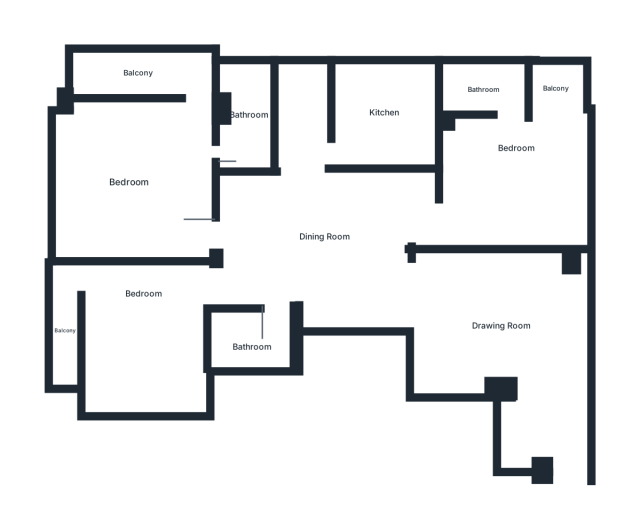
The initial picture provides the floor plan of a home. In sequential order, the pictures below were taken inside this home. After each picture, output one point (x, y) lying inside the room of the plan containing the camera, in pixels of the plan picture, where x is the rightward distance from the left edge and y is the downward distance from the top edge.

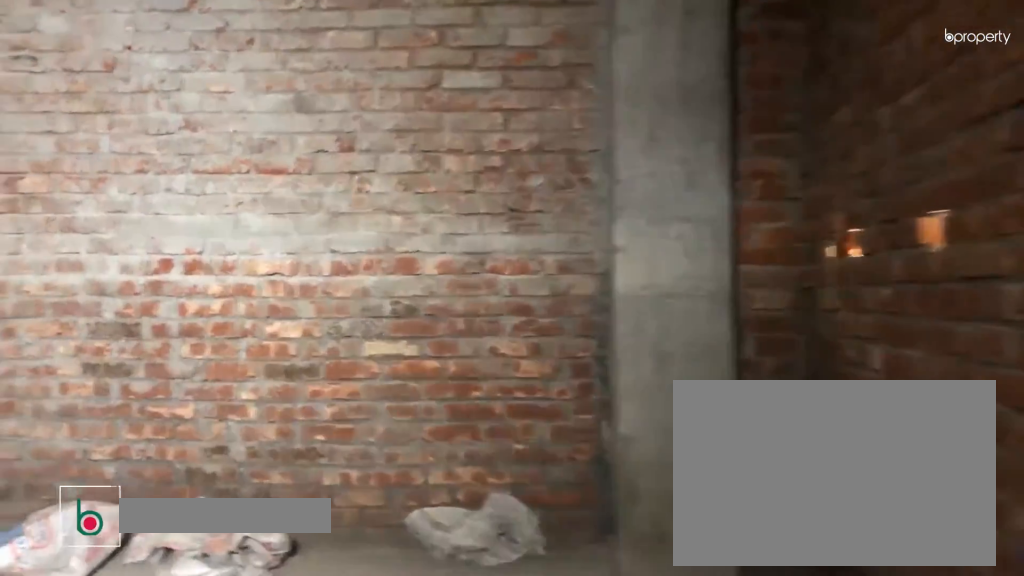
(508, 326)
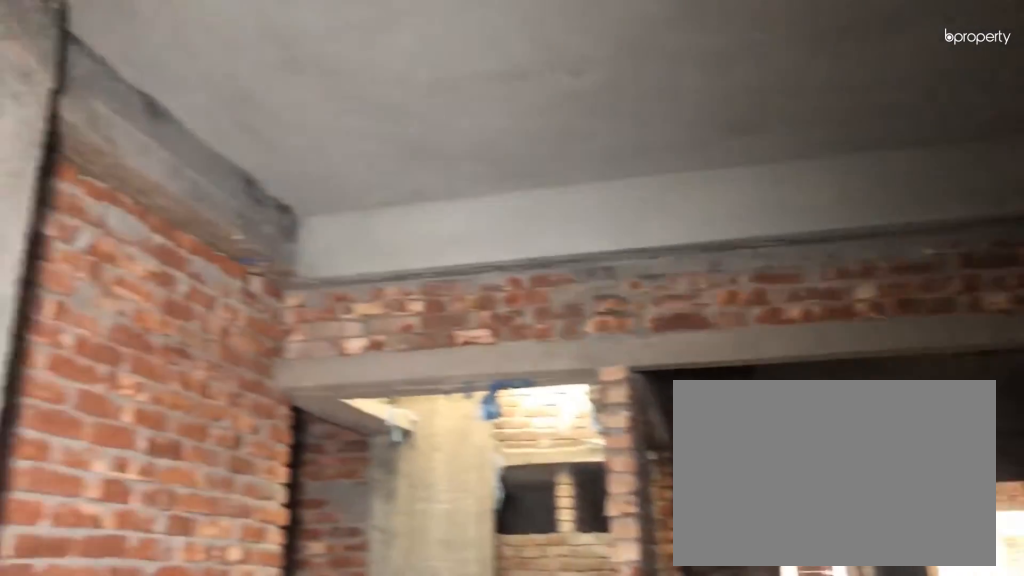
(507, 326)
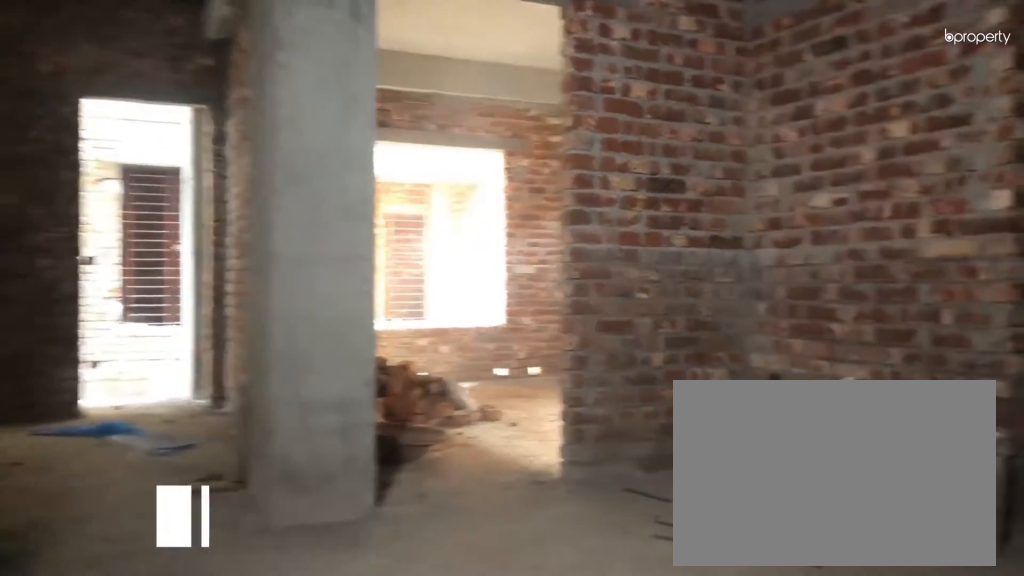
(325, 233)
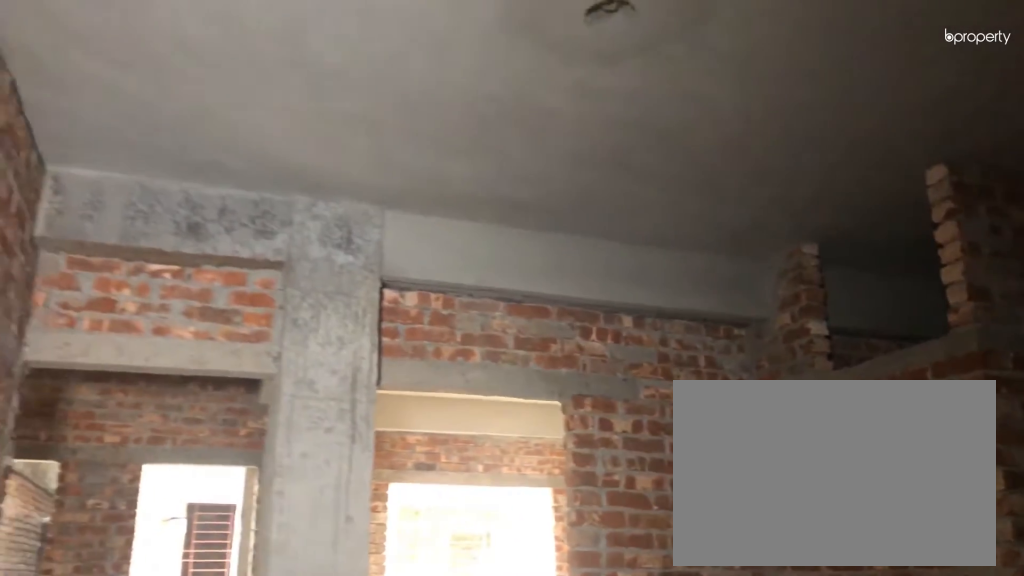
(325, 233)
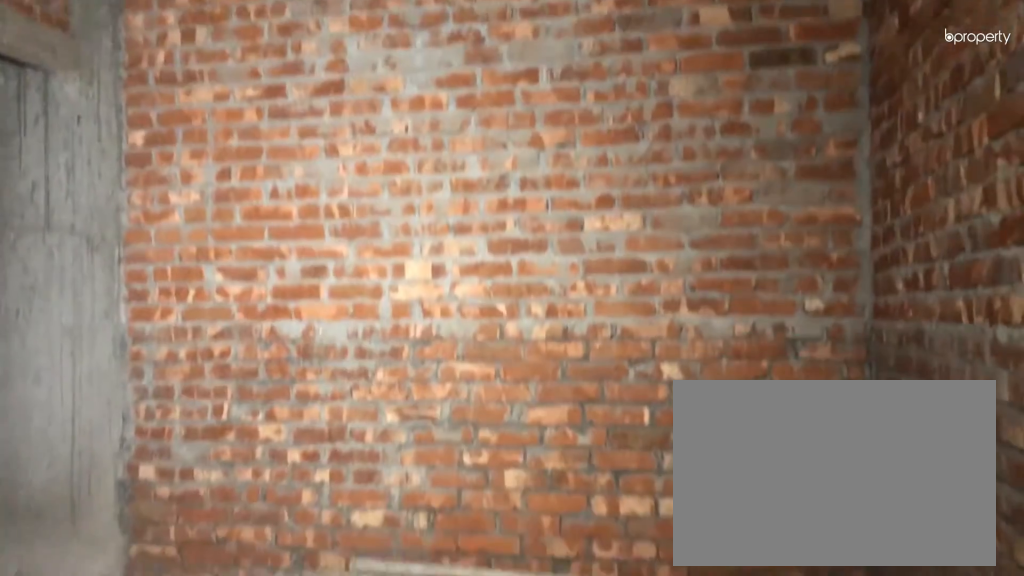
(511, 173)
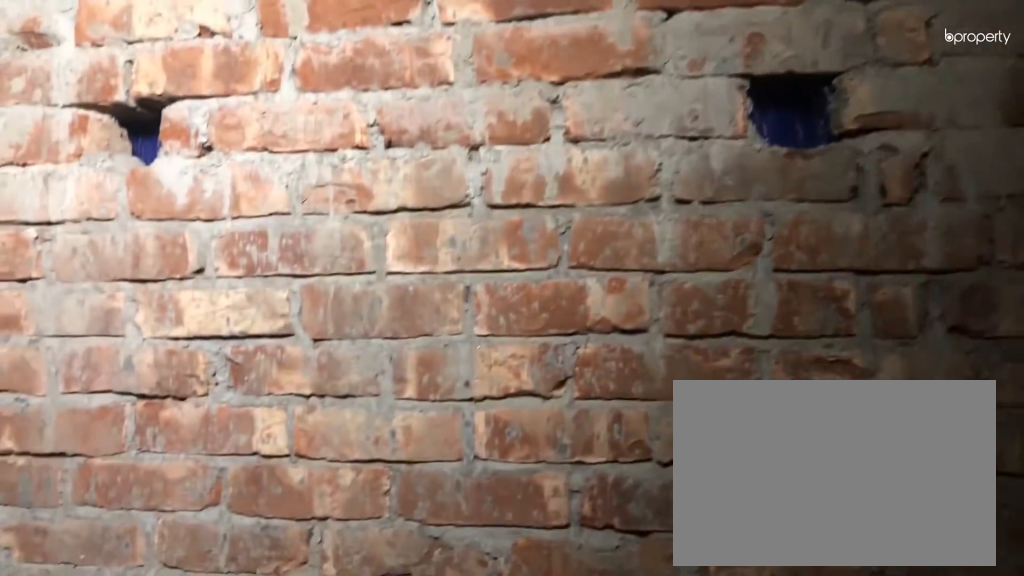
(484, 93)
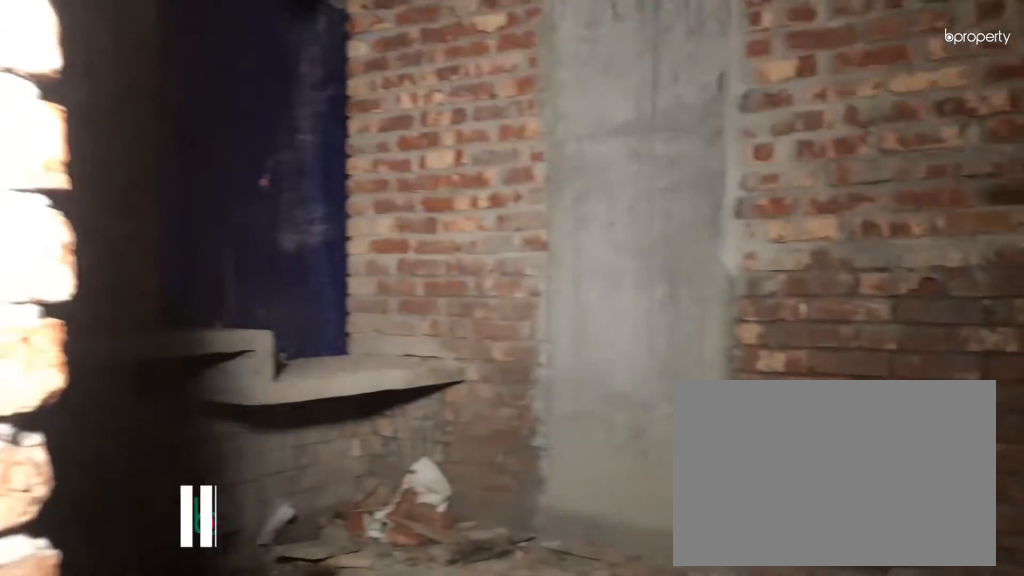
(387, 113)
